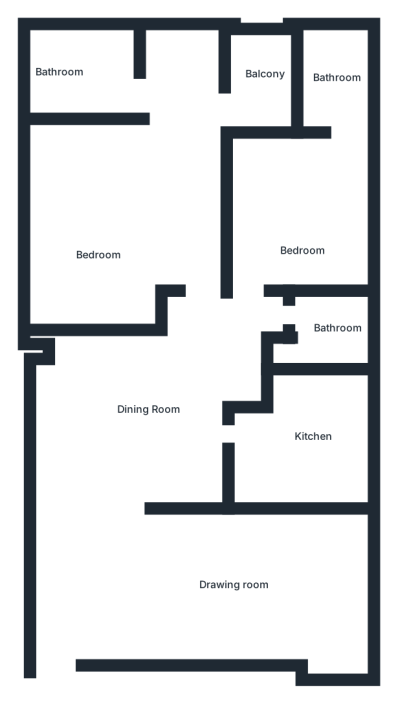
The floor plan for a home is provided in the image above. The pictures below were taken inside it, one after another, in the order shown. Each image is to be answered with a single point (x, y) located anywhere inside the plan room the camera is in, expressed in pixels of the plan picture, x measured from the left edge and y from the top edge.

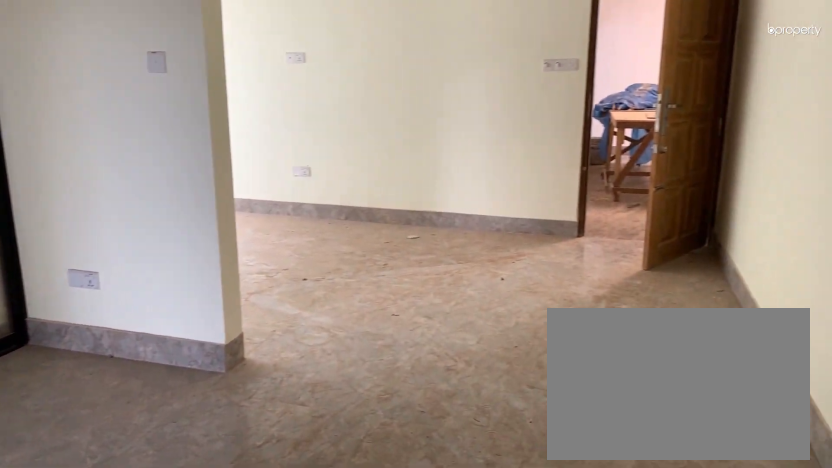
(156, 425)
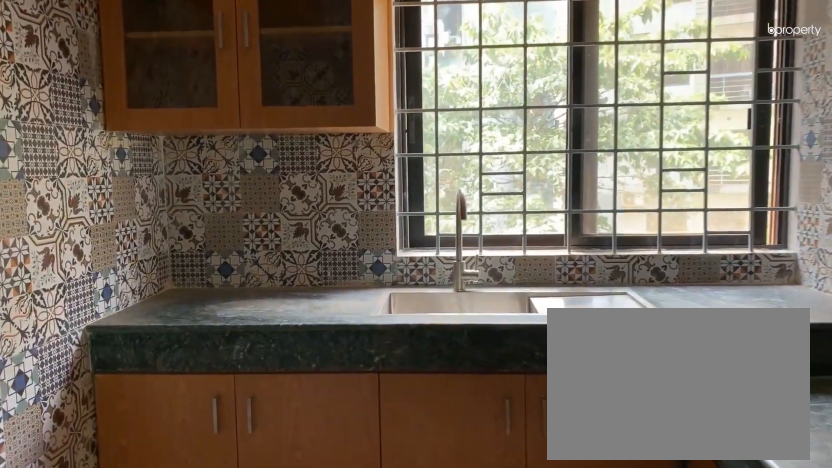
(313, 442)
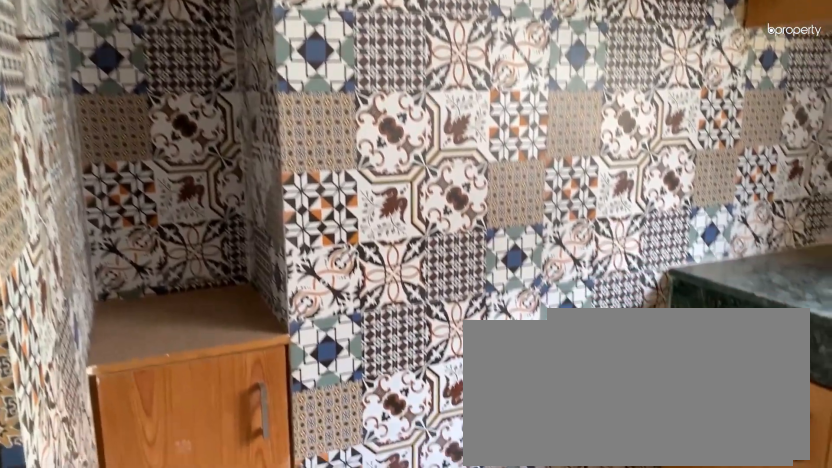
(313, 442)
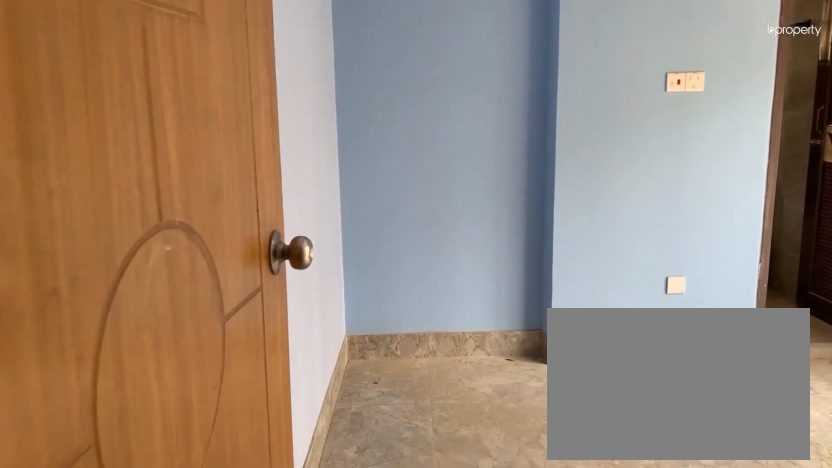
(258, 279)
